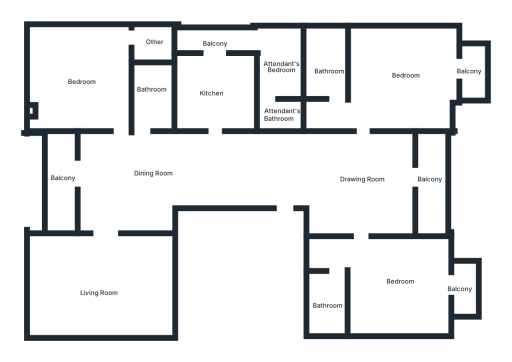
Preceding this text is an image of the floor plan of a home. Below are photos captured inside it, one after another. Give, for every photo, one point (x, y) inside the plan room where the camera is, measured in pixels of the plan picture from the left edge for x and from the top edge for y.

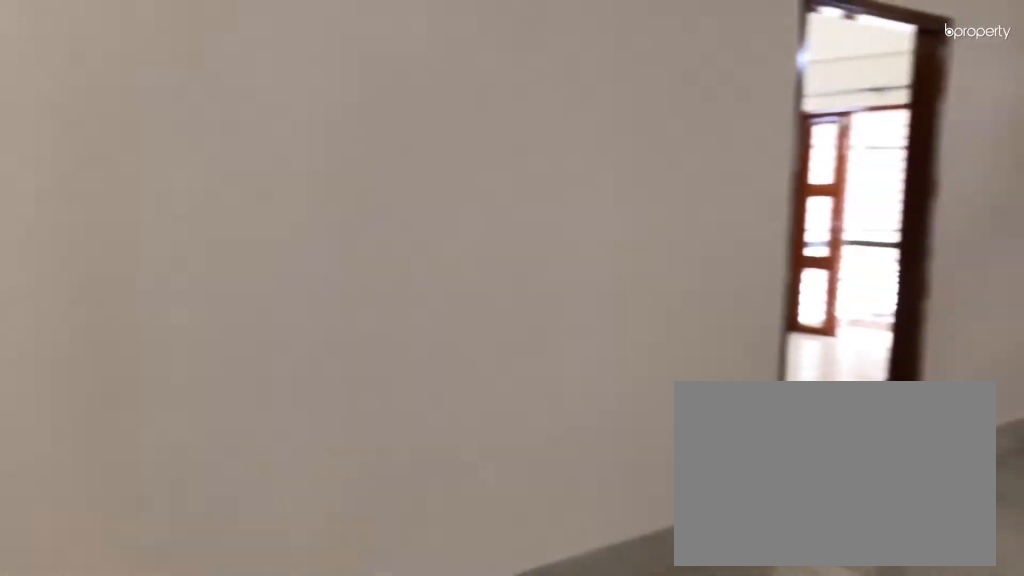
(348, 174)
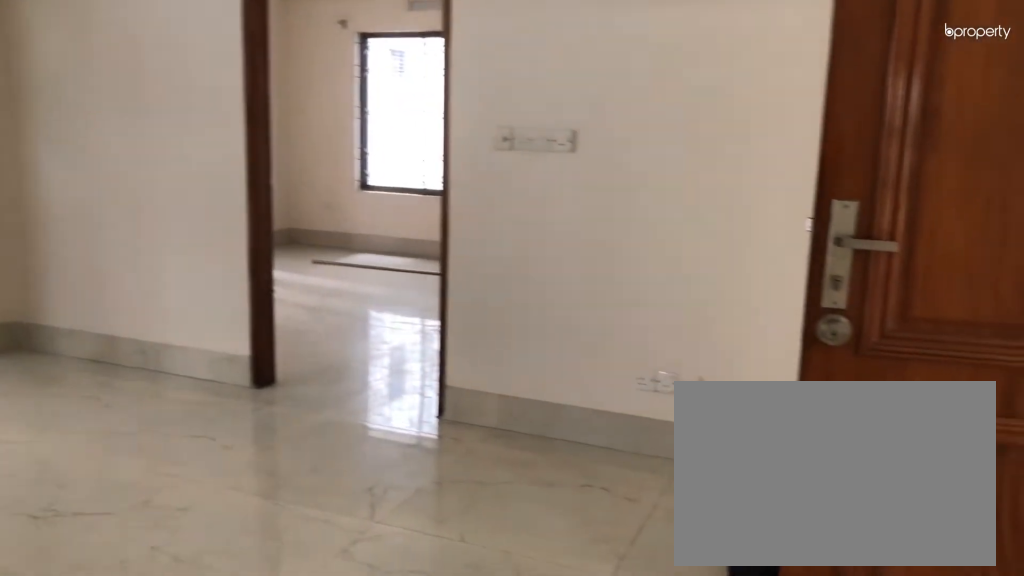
(348, 174)
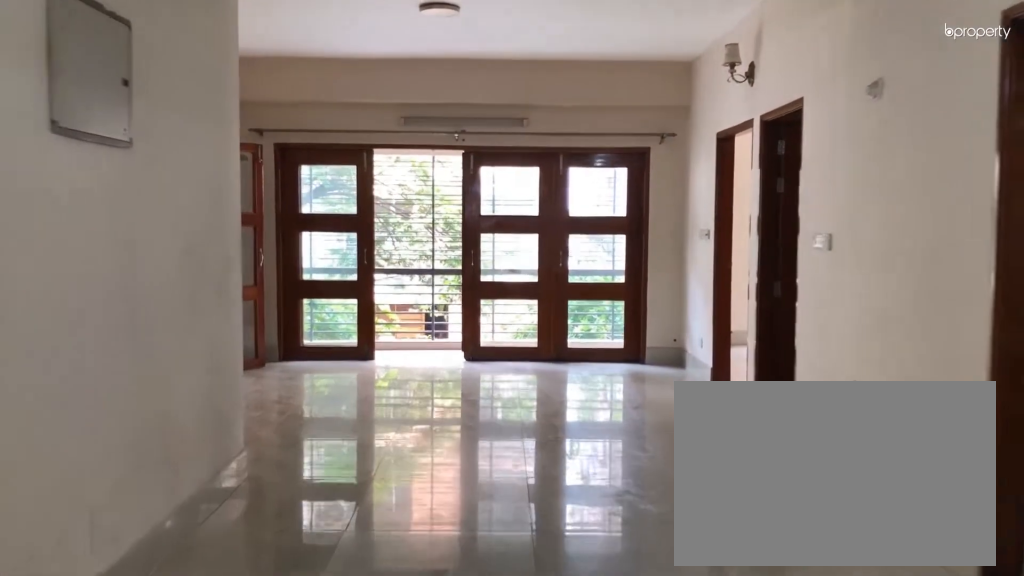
(197, 168)
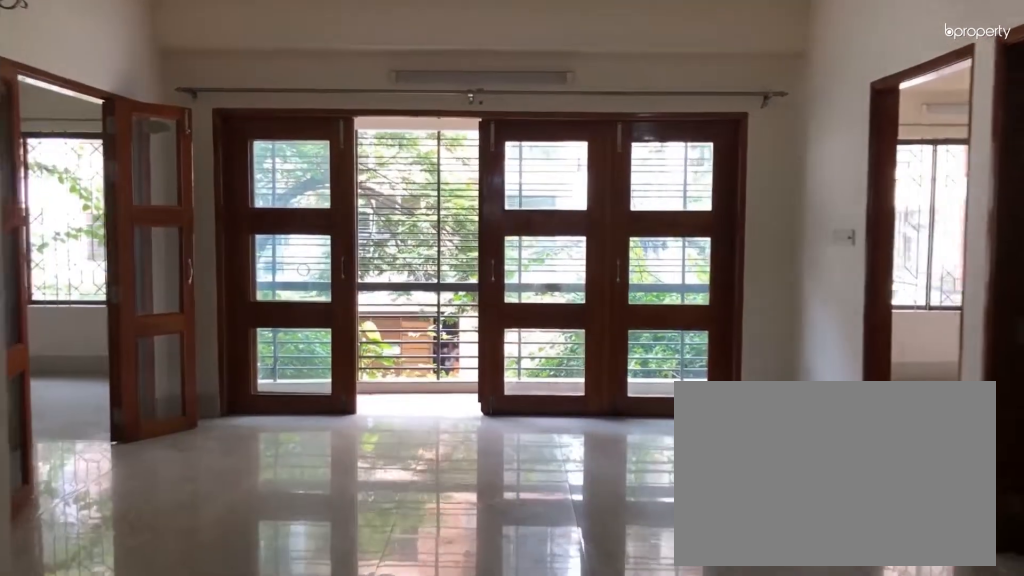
(118, 184)
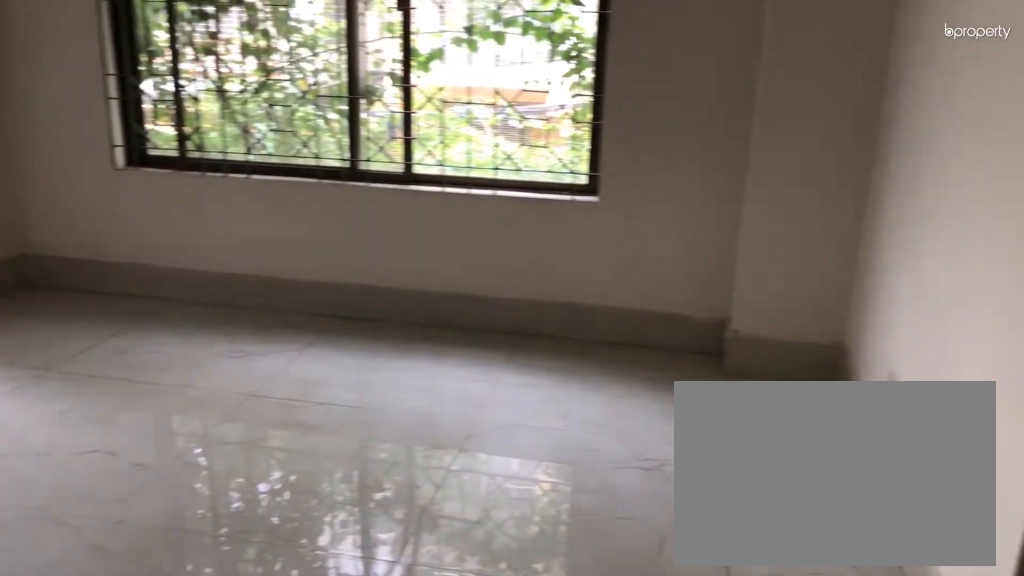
(103, 280)
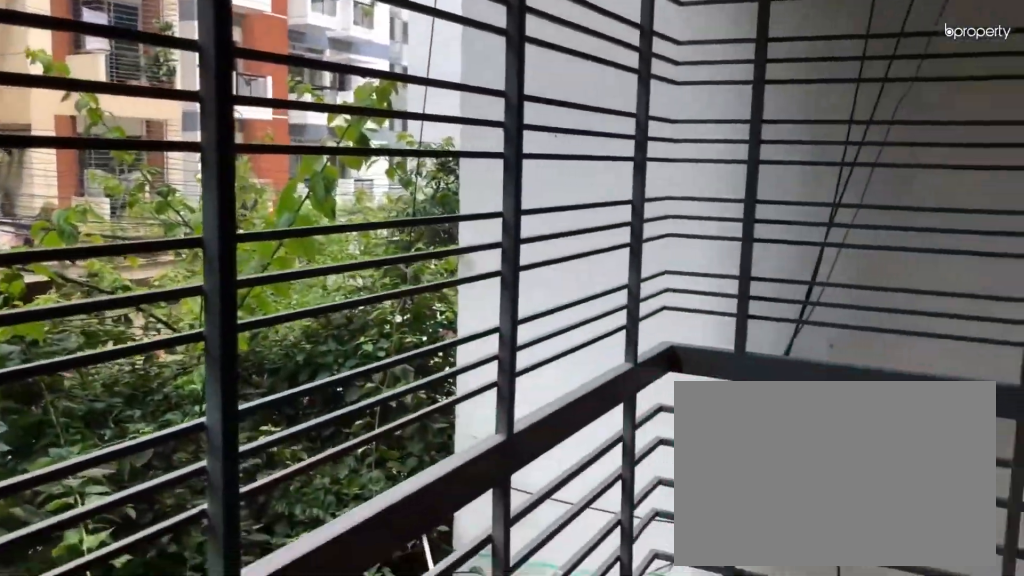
(58, 175)
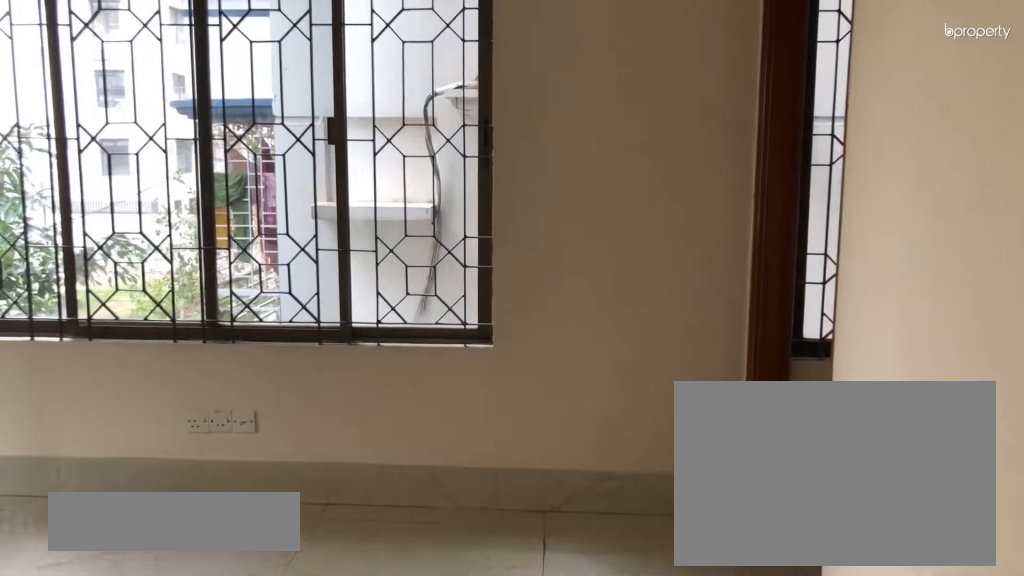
(83, 79)
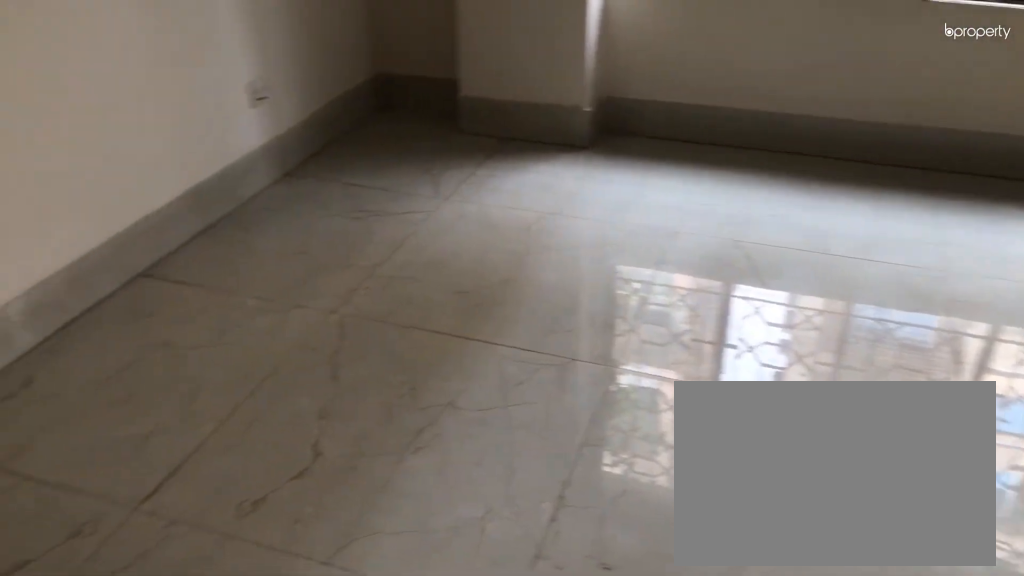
(83, 79)
